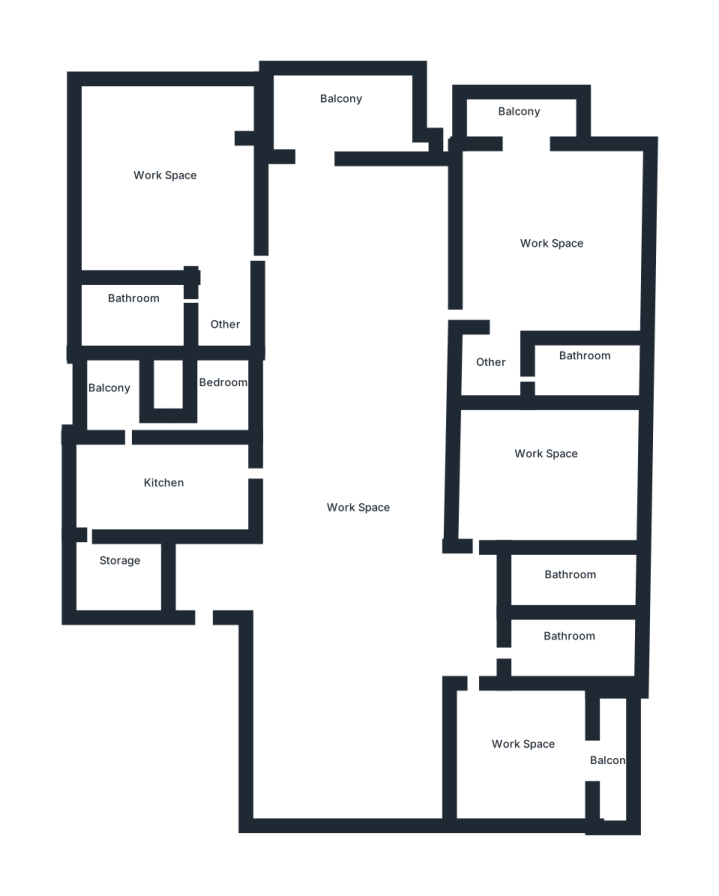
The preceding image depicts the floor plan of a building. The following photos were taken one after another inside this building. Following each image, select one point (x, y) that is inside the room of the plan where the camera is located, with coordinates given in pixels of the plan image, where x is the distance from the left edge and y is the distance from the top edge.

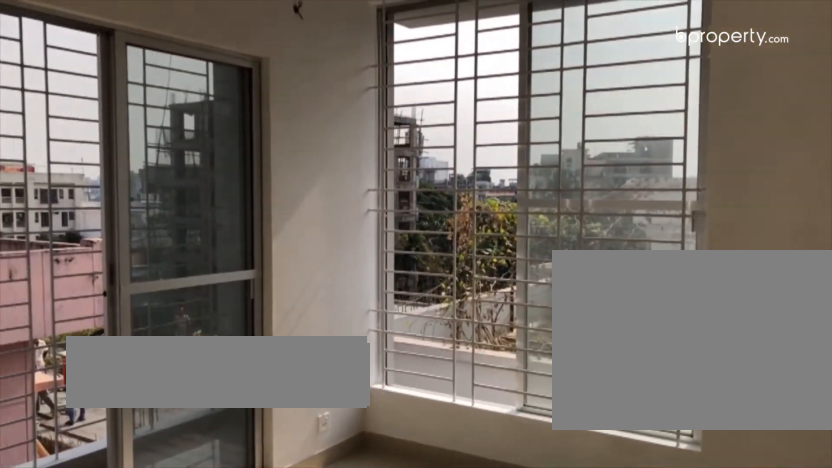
(520, 749)
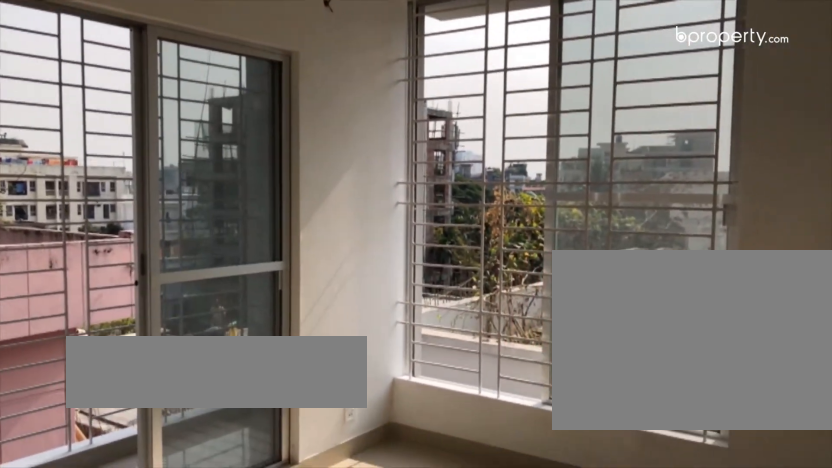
(520, 749)
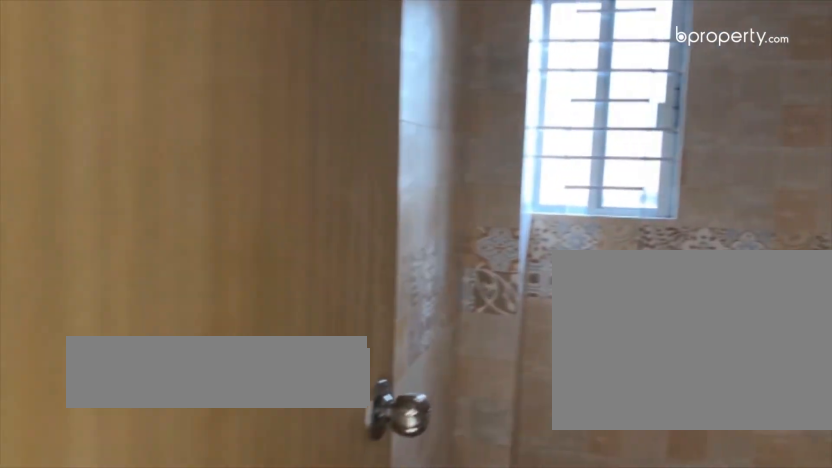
(571, 655)
